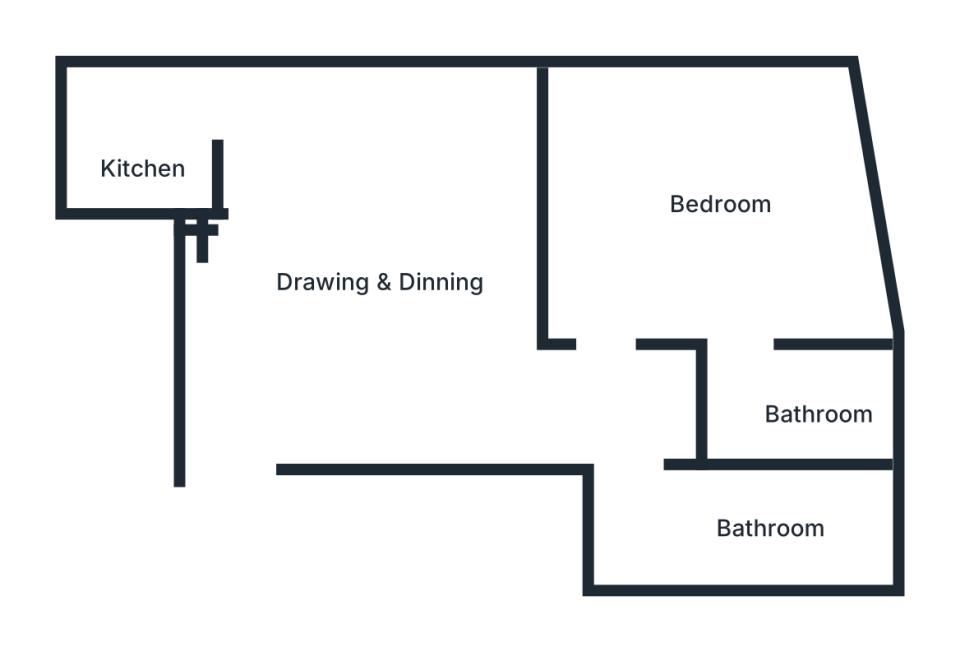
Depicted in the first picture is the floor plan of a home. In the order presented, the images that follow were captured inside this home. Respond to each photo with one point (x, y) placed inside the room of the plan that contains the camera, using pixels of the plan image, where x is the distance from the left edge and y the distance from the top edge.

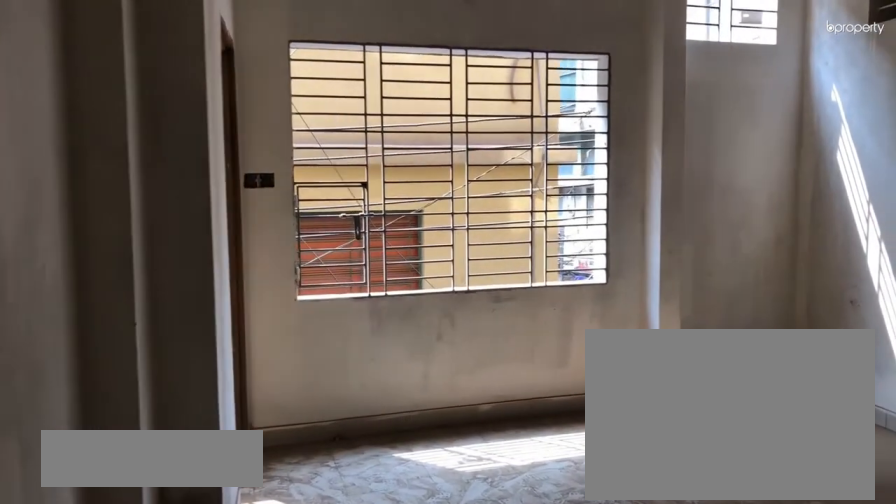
(301, 354)
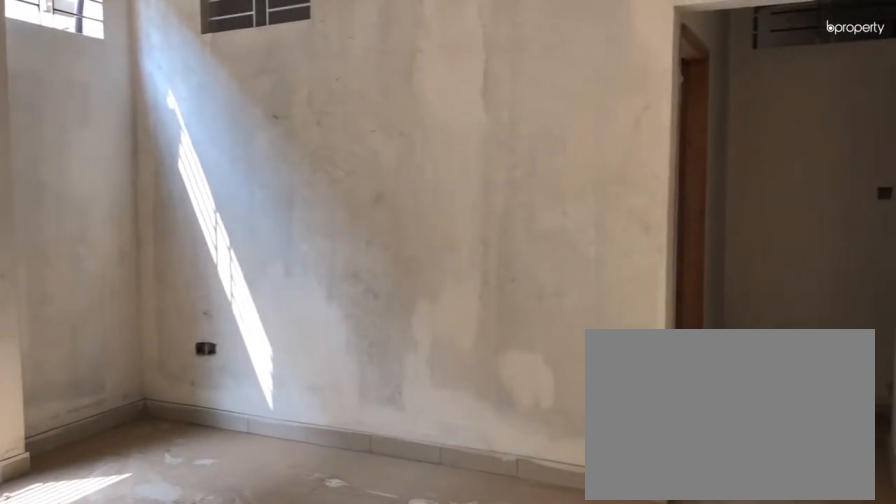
(363, 272)
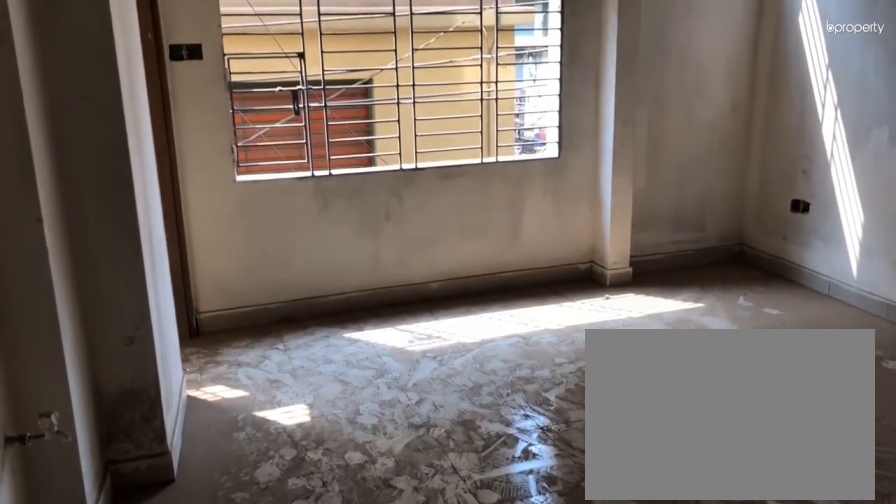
(363, 272)
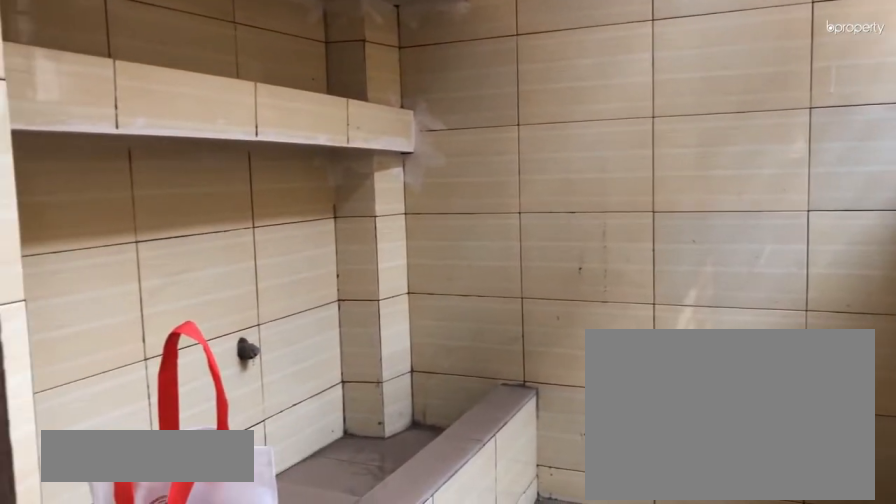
(146, 136)
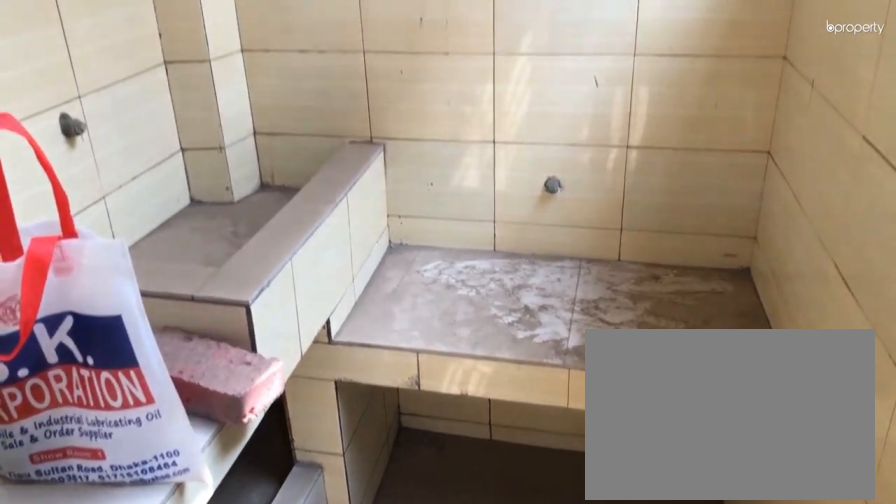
(146, 136)
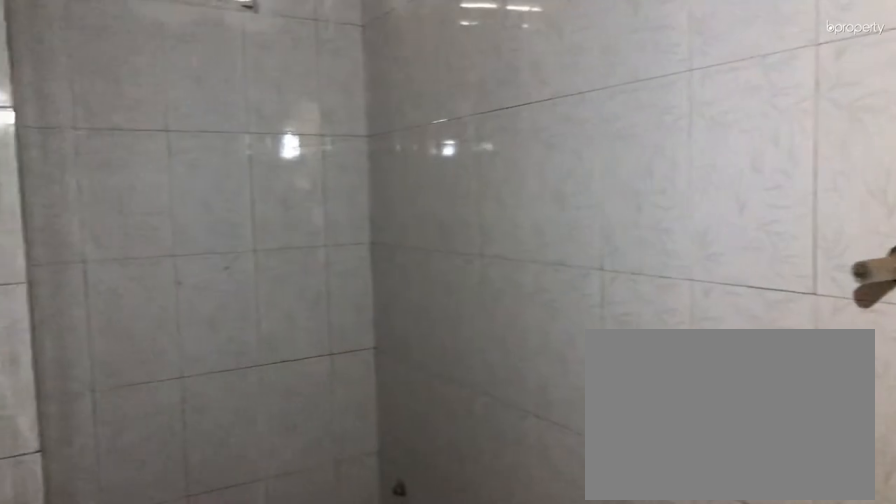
(746, 524)
